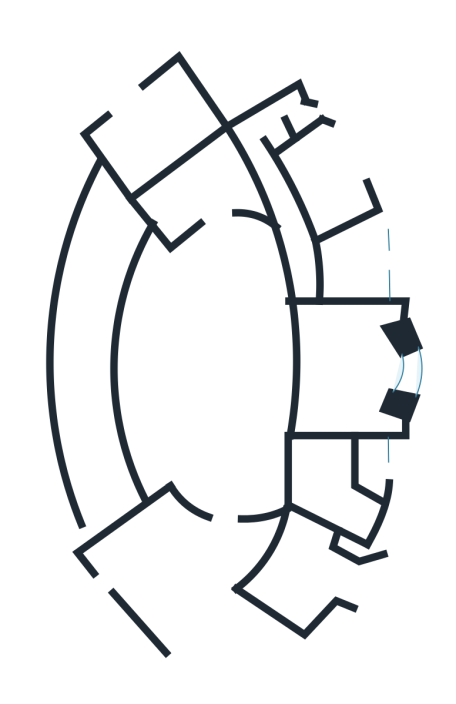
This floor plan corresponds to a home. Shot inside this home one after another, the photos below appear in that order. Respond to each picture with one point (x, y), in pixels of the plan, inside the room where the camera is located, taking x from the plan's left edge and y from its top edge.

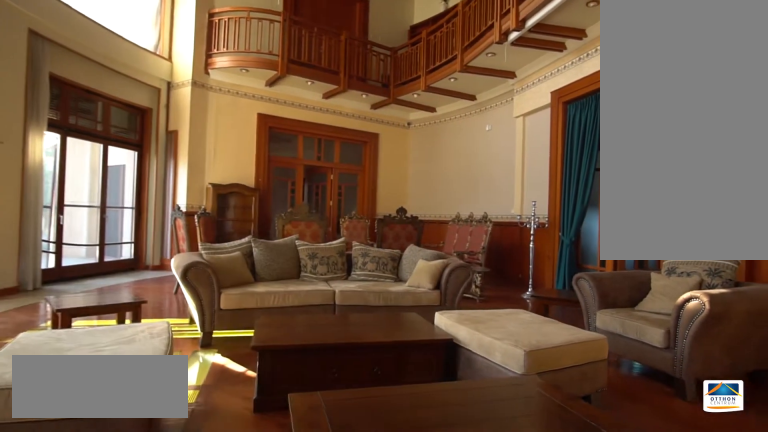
(229, 362)
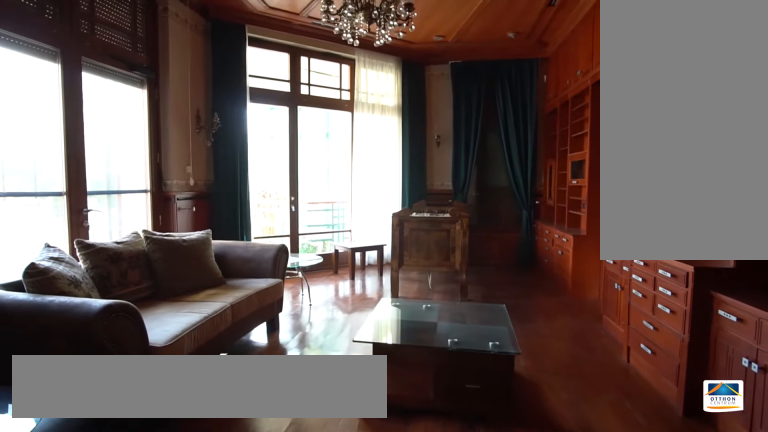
(215, 180)
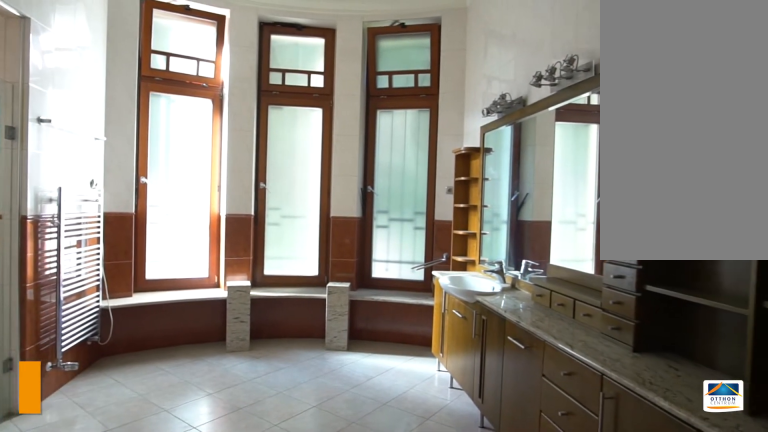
(327, 176)
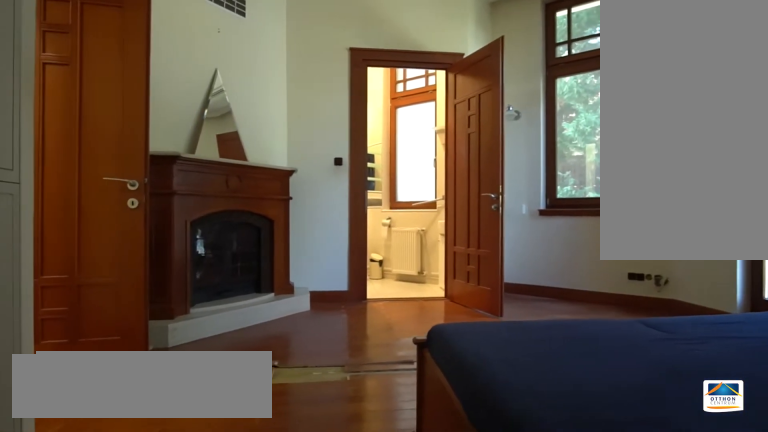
(354, 258)
